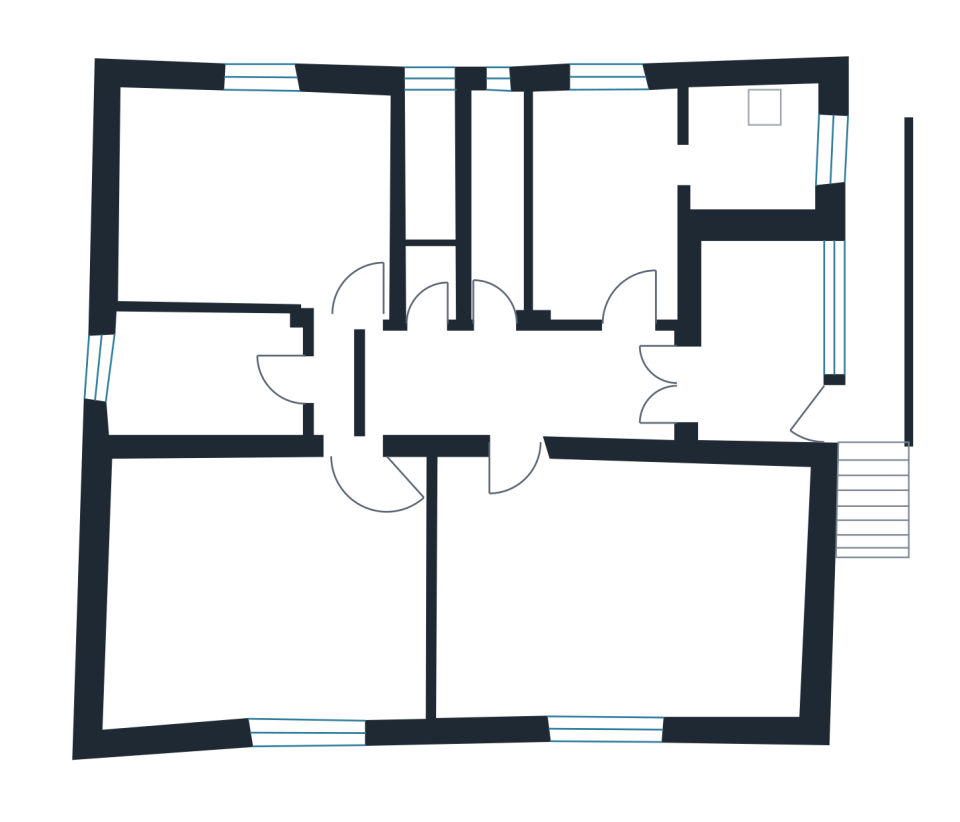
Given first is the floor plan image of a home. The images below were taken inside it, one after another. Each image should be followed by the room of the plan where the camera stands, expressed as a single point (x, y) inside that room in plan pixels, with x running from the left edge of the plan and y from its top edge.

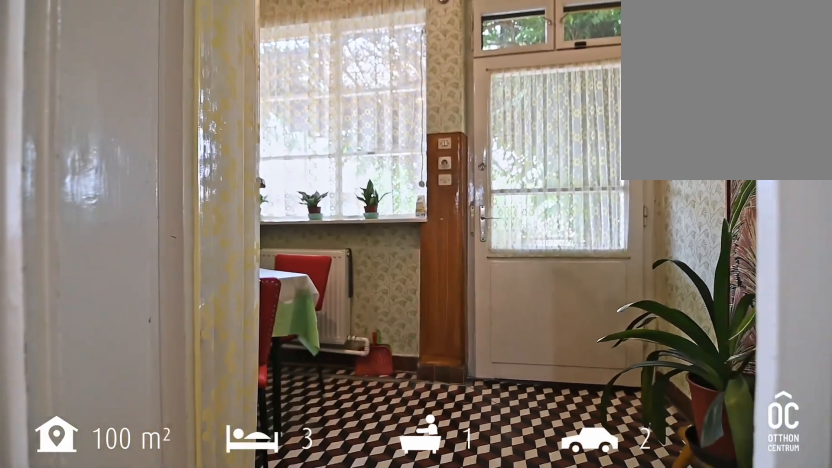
(762, 337)
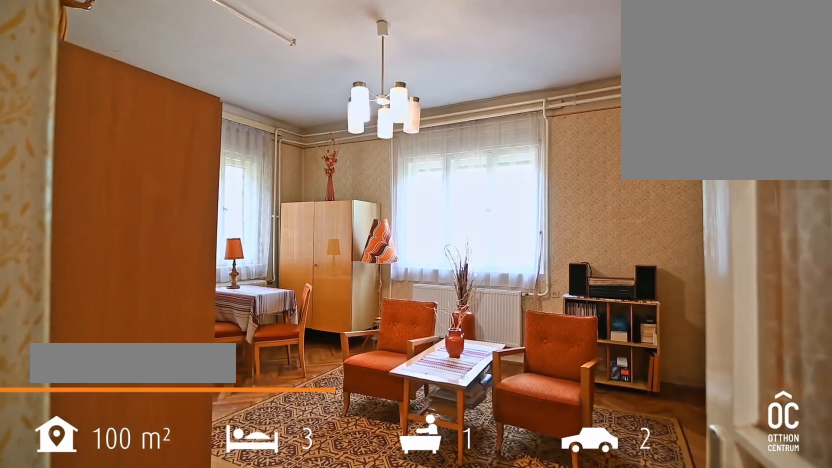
(629, 588)
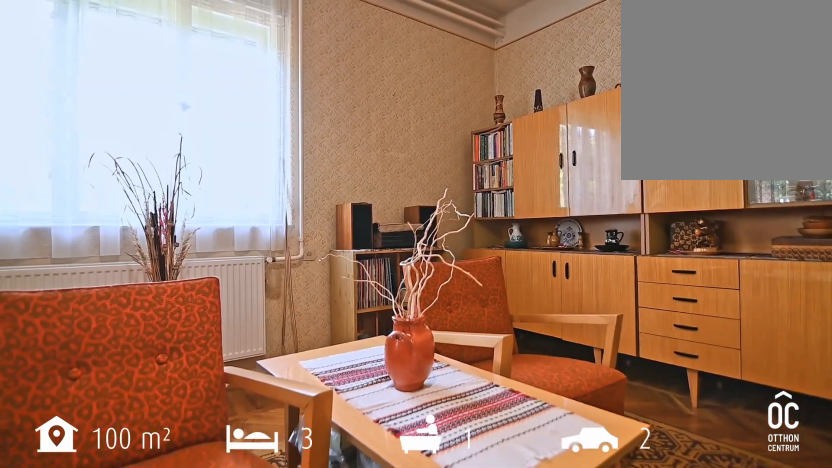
(629, 588)
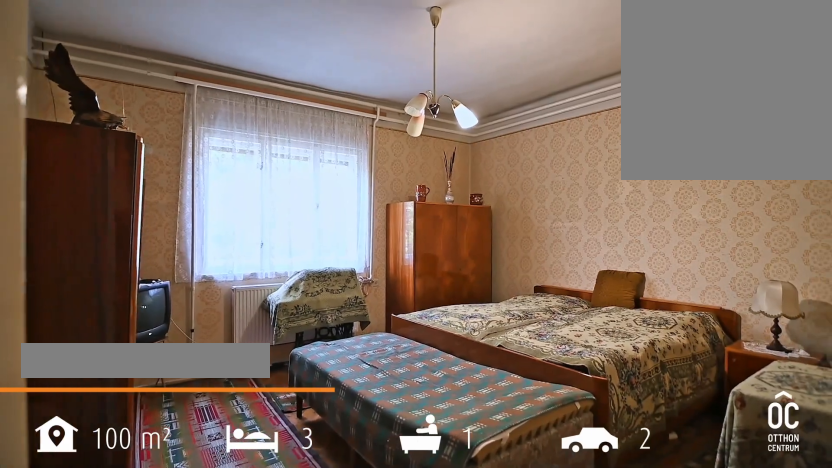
(259, 588)
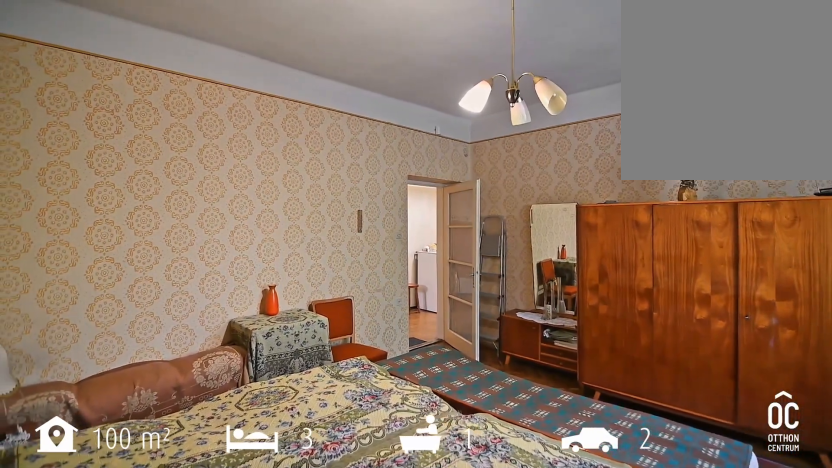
(259, 588)
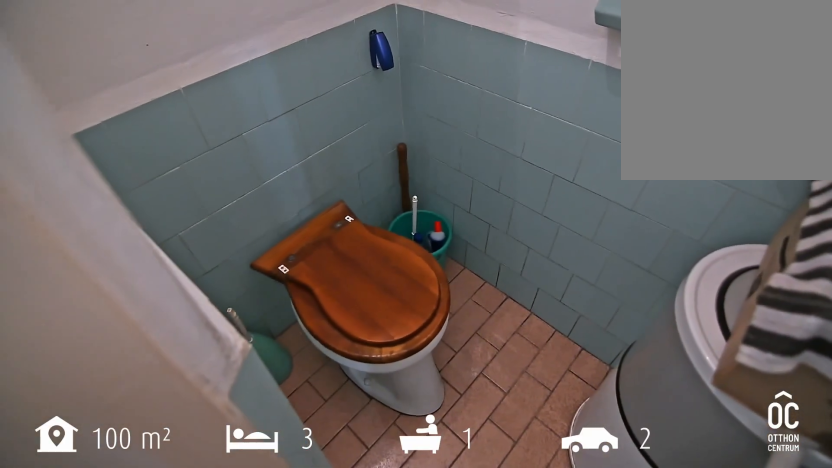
(212, 370)
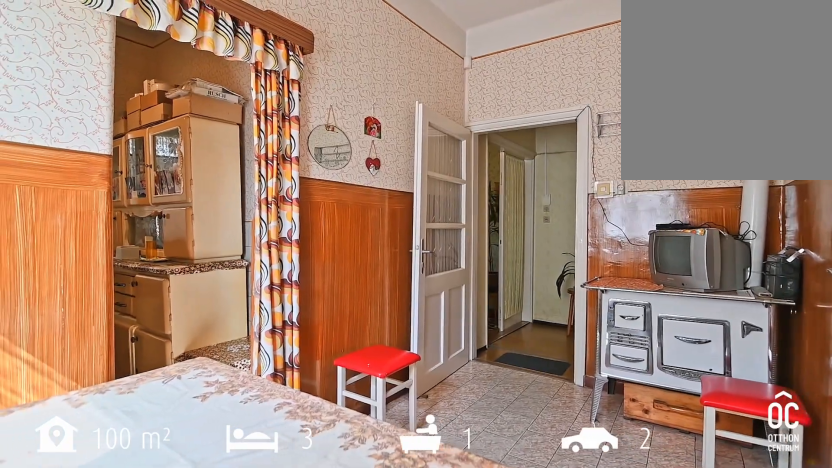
(604, 208)
